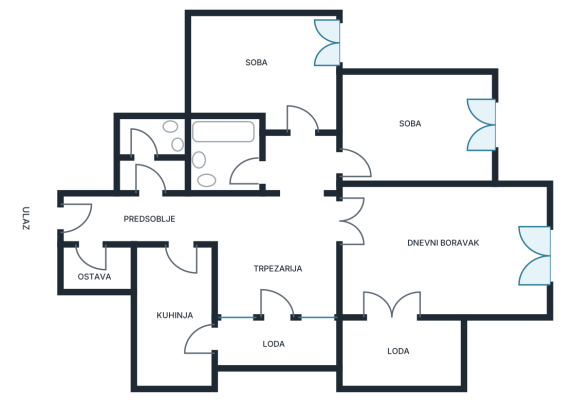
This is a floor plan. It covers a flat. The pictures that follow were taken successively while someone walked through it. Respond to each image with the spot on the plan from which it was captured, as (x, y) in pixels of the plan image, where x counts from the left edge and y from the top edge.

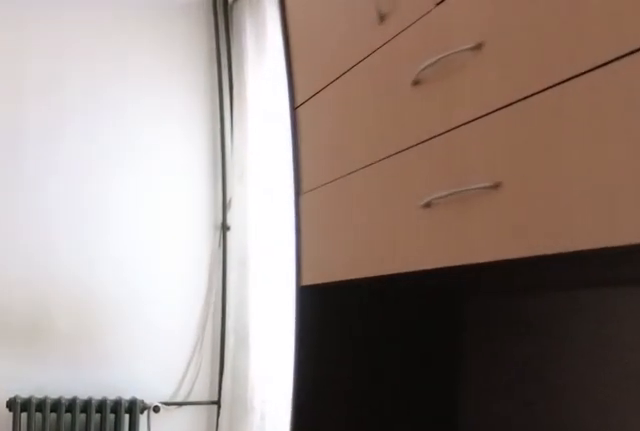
(302, 133)
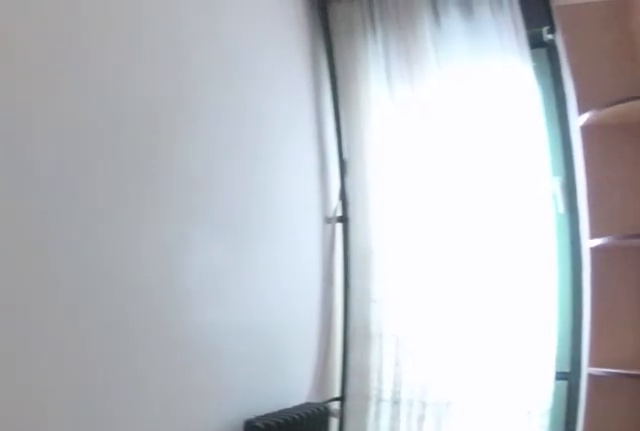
(212, 55)
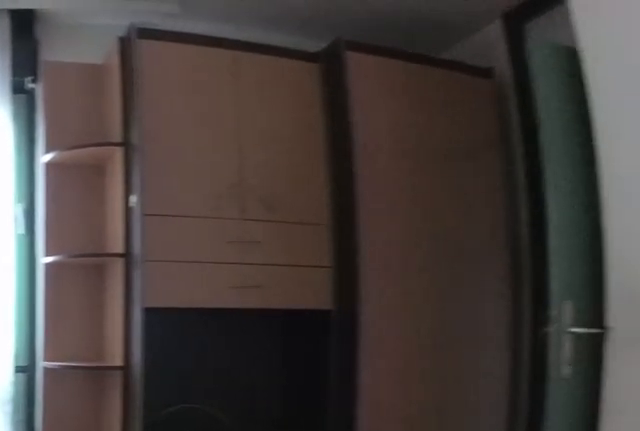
(205, 49)
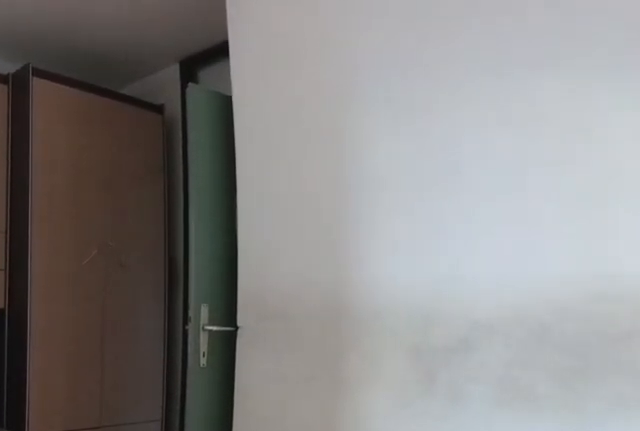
(203, 36)
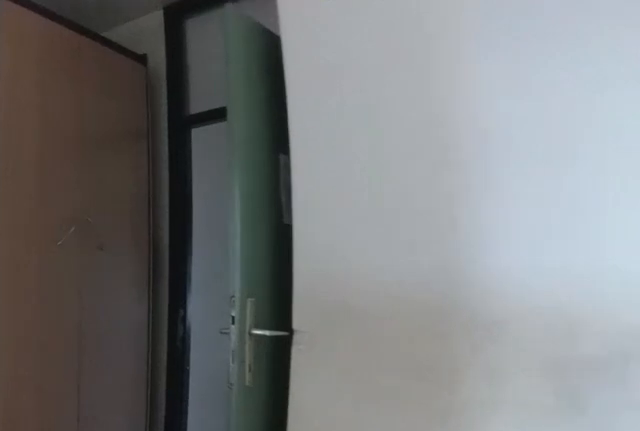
(241, 59)
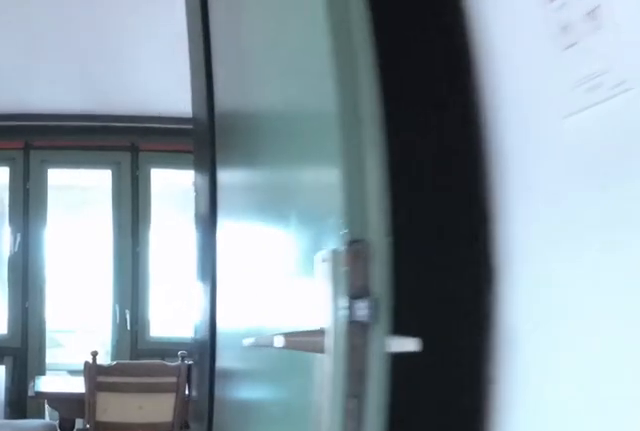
(311, 139)
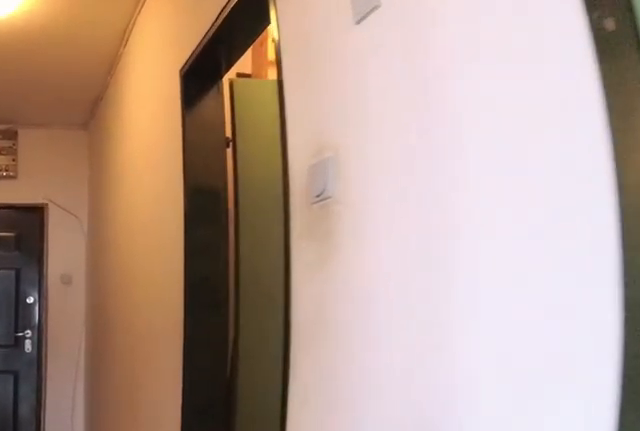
(242, 225)
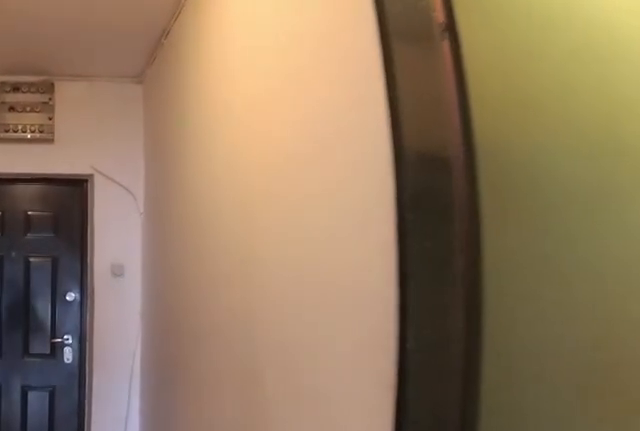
(193, 225)
